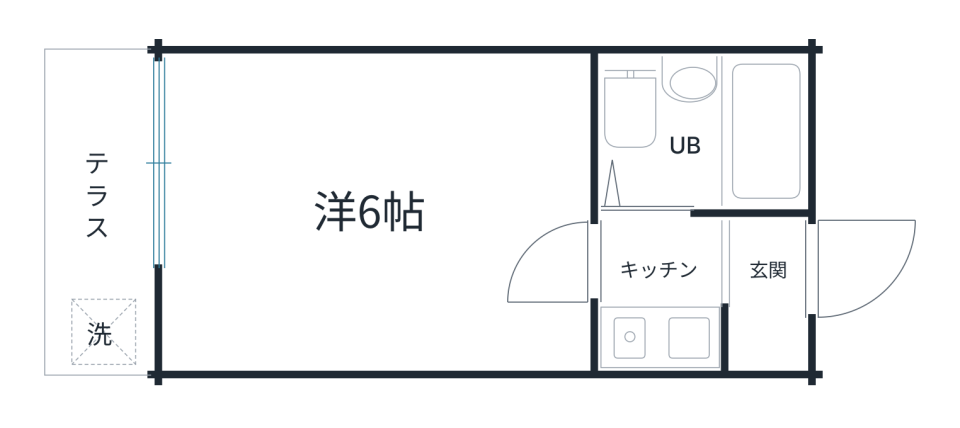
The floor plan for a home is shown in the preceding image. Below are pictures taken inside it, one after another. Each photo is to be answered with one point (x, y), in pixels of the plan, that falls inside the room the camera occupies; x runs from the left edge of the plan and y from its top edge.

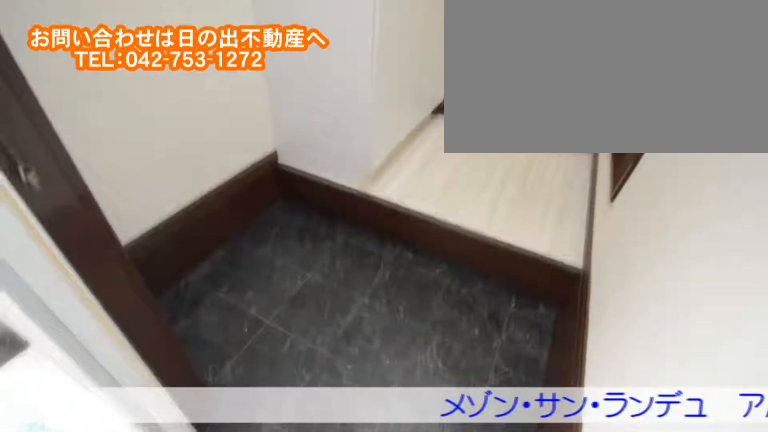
(735, 266)
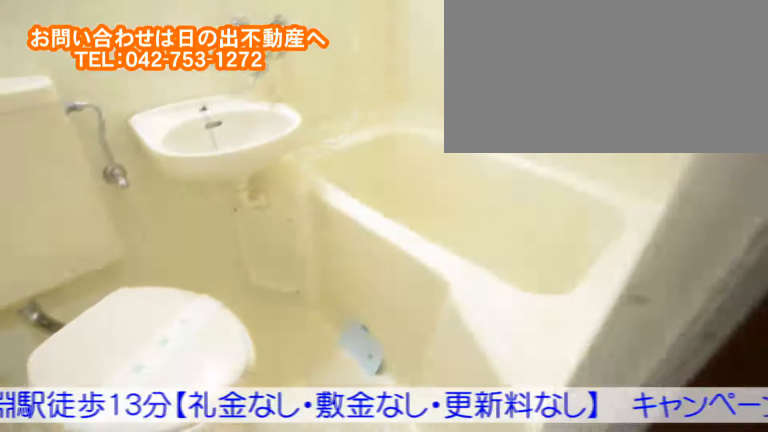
(747, 136)
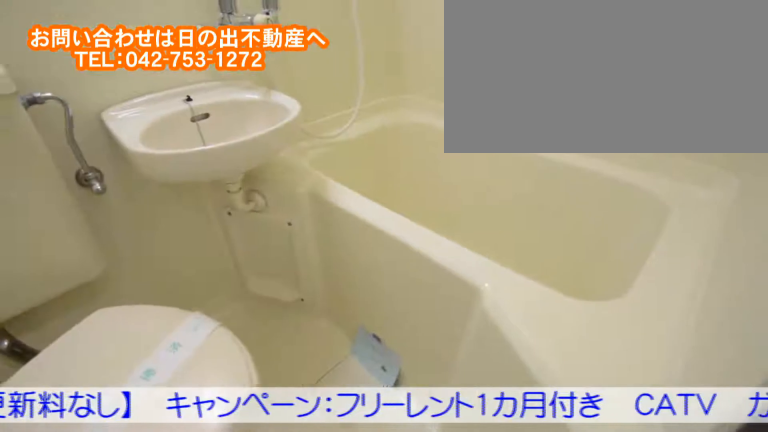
(747, 137)
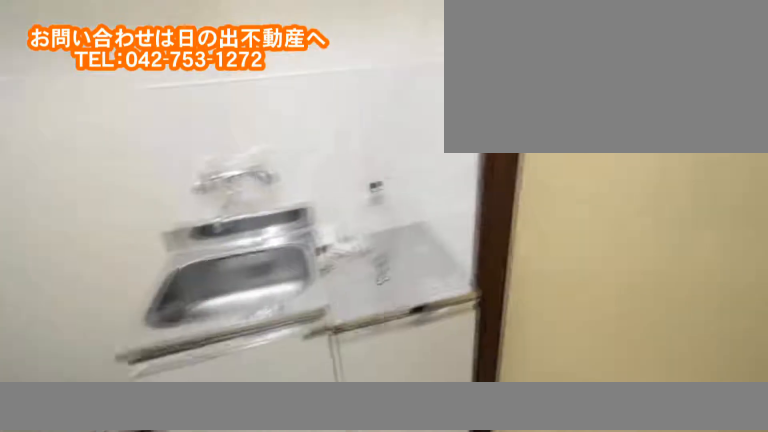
(661, 253)
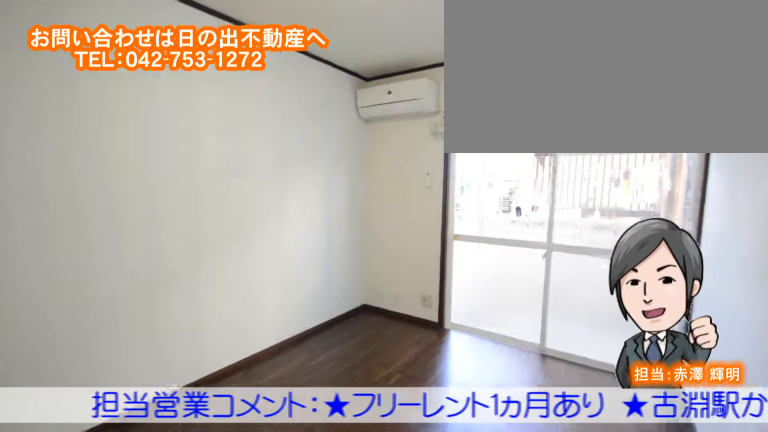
(260, 202)
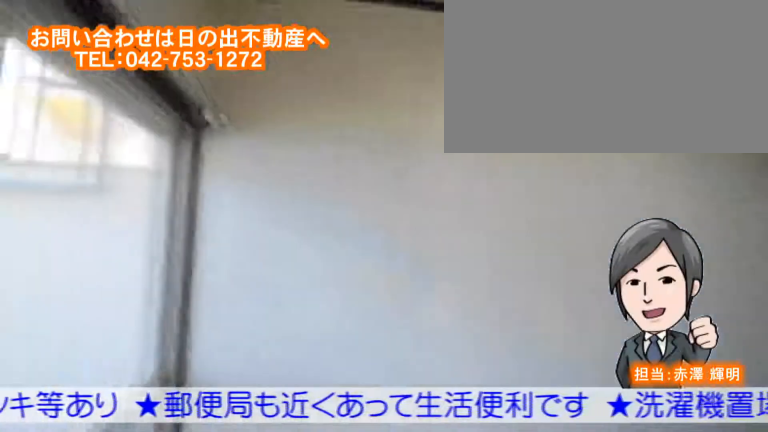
(261, 204)
